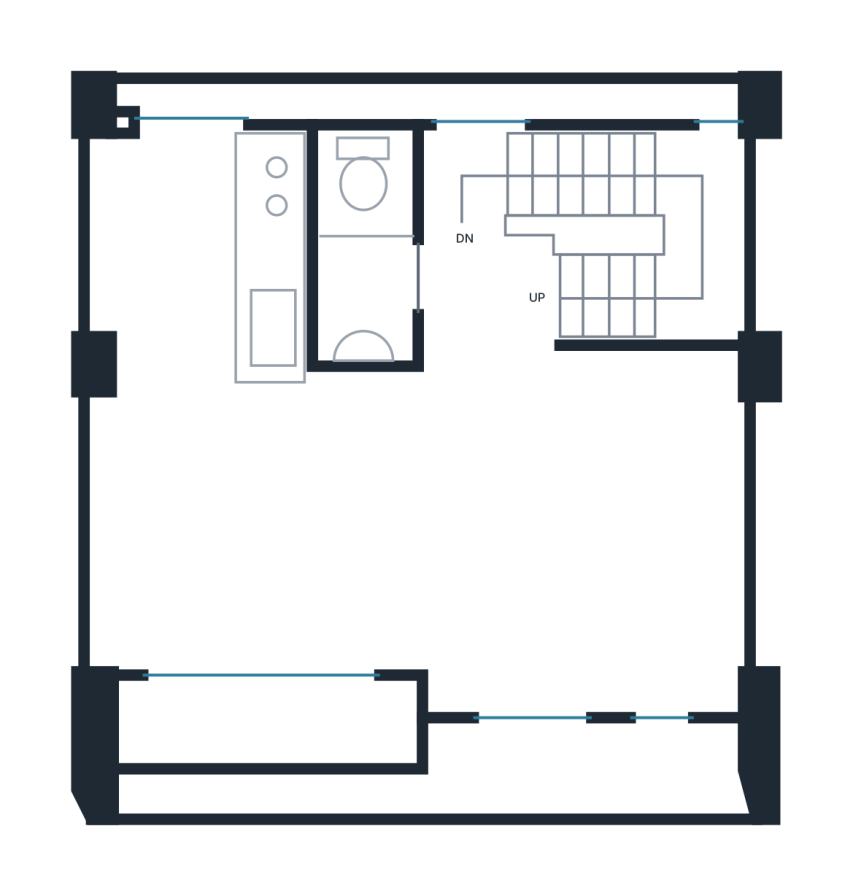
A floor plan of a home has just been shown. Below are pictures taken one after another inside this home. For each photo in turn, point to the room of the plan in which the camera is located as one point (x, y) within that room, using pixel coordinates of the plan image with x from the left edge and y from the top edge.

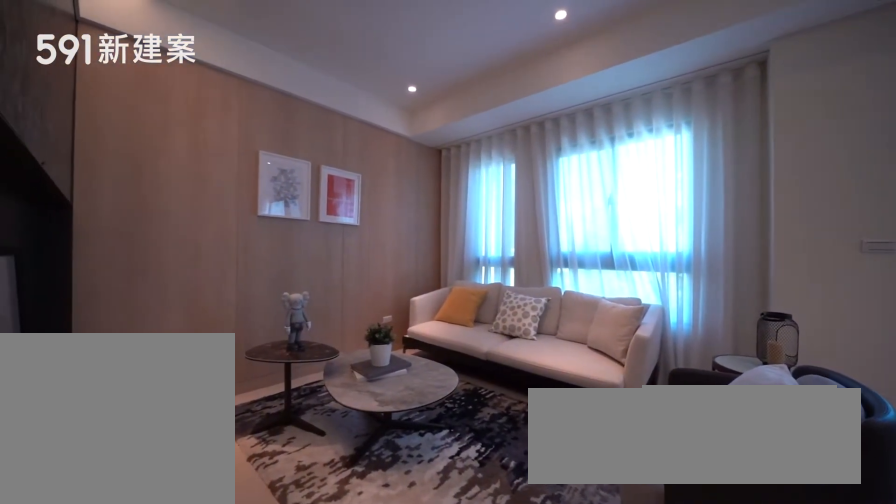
(591, 536)
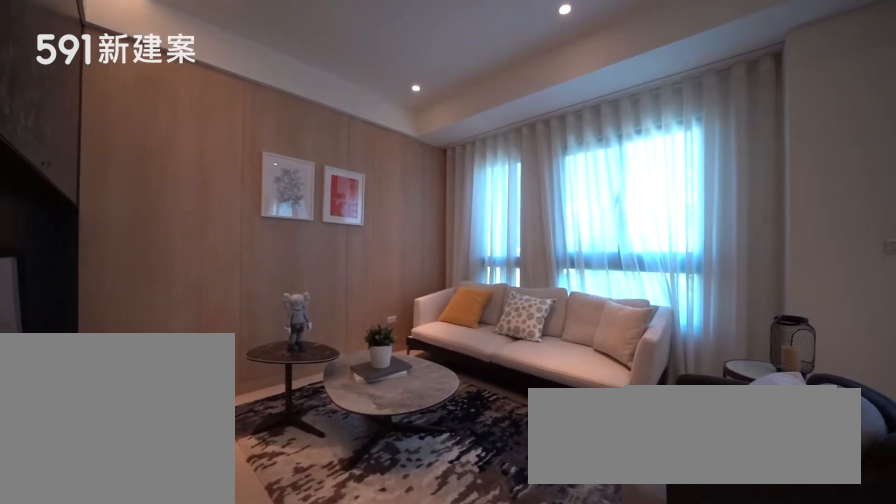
(591, 536)
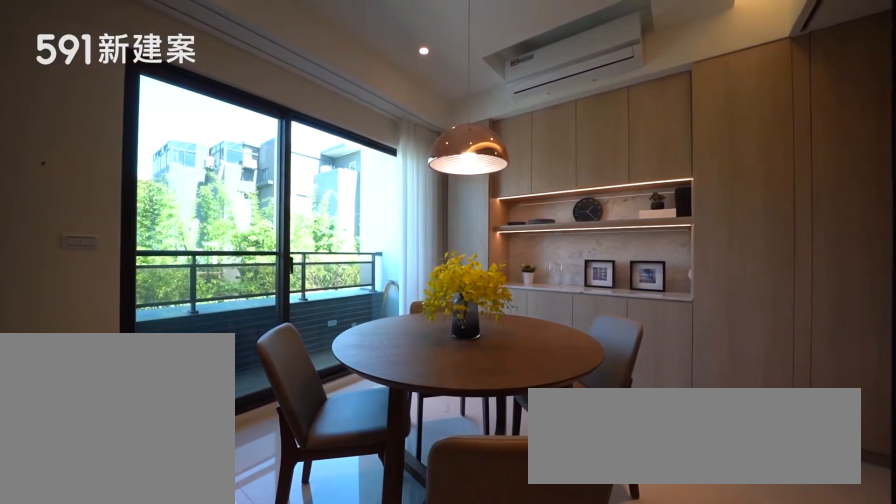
(234, 530)
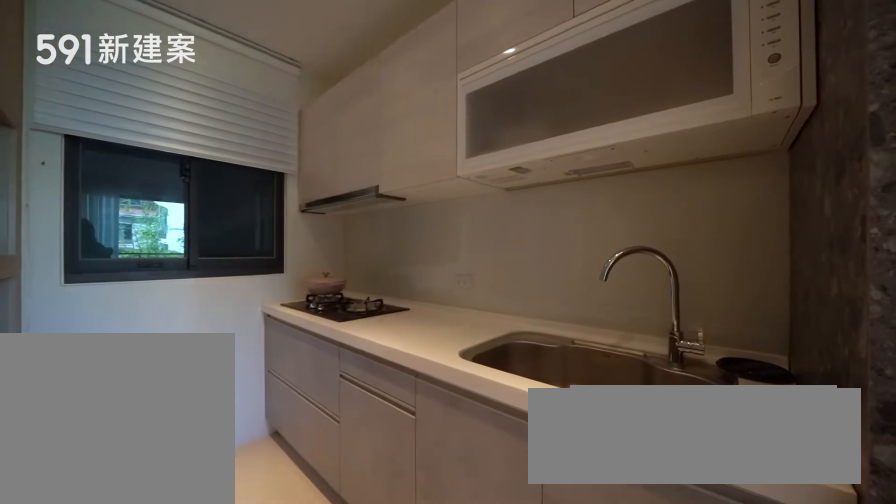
(203, 254)
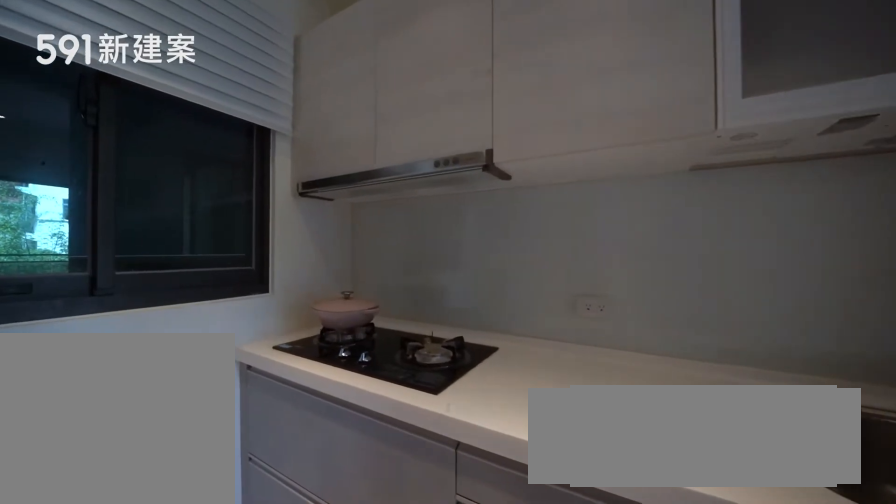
(203, 254)
